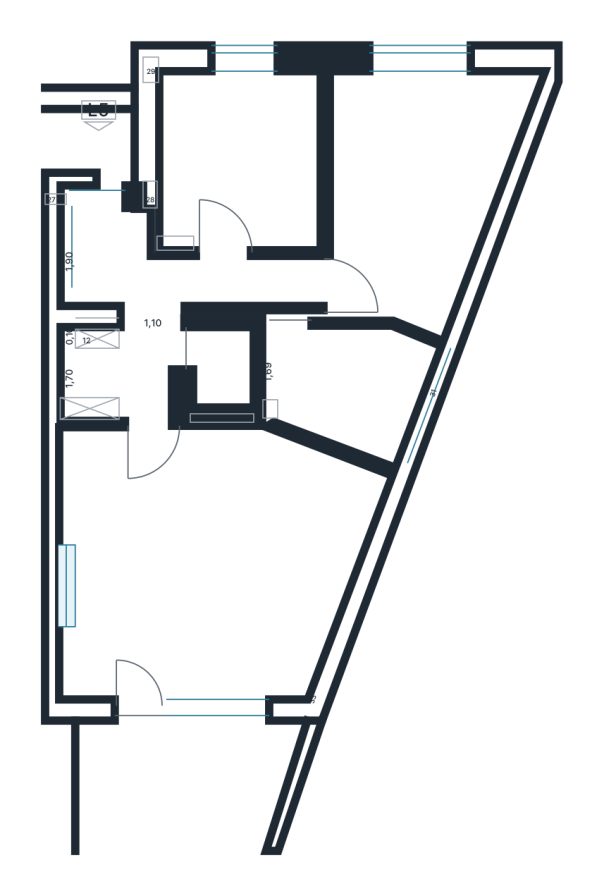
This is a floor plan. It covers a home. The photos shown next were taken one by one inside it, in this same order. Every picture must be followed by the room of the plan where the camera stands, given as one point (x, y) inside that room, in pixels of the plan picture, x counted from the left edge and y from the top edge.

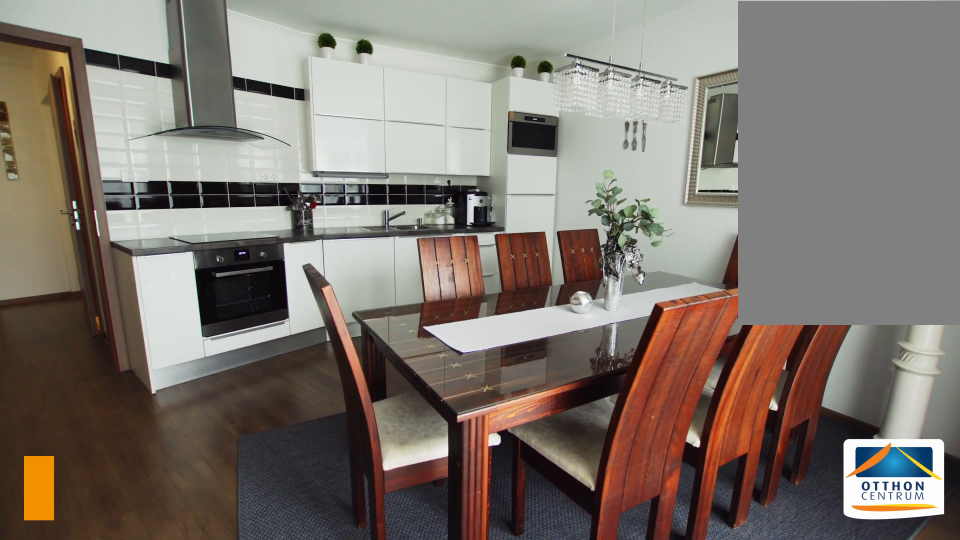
(210, 565)
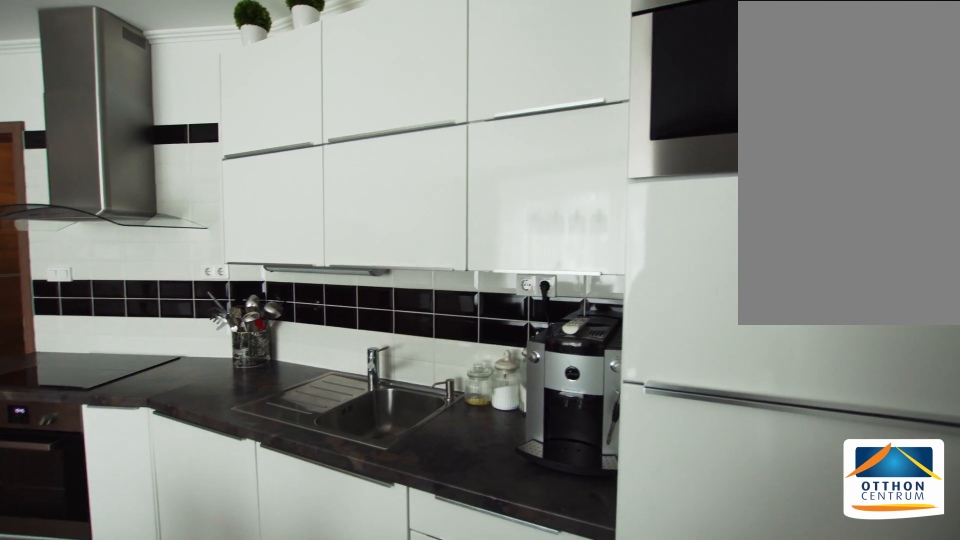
(210, 565)
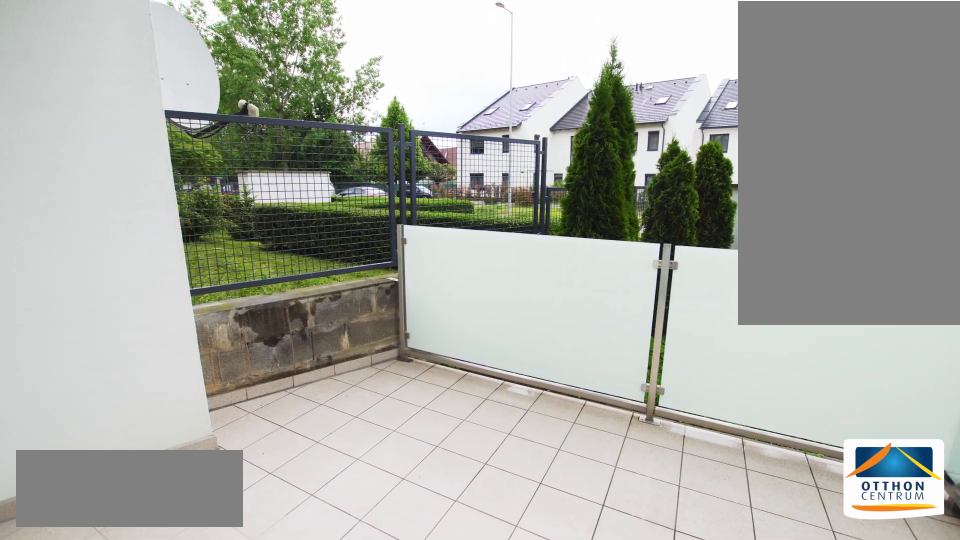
(210, 789)
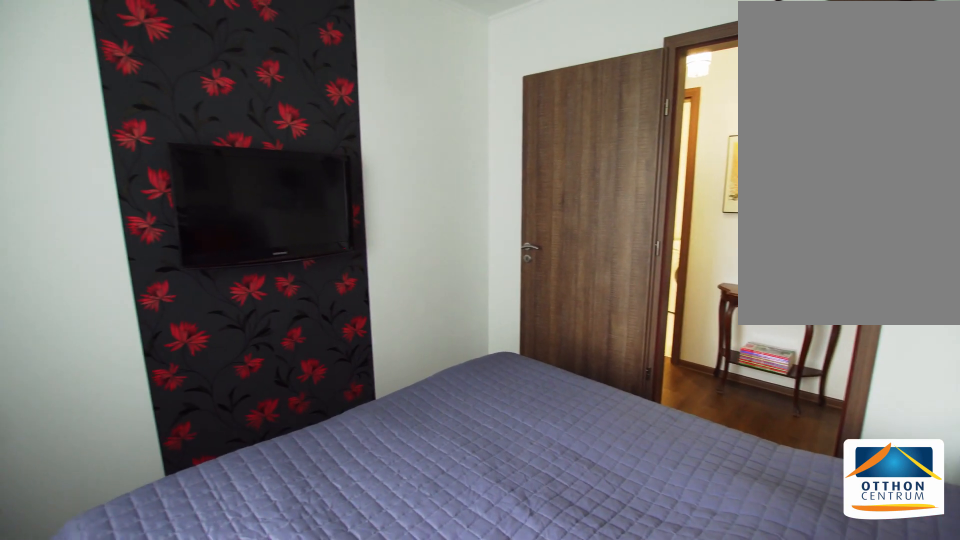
(239, 165)
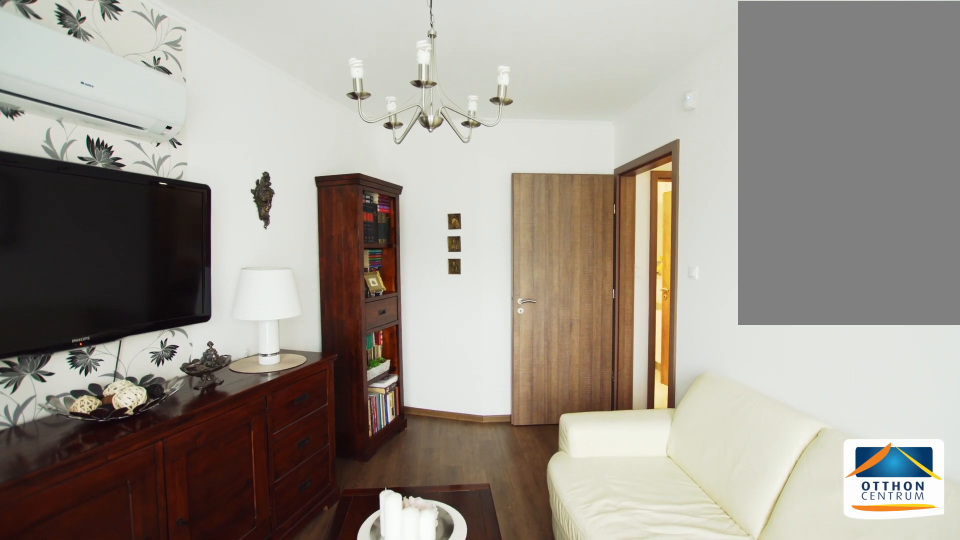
(340, 194)
